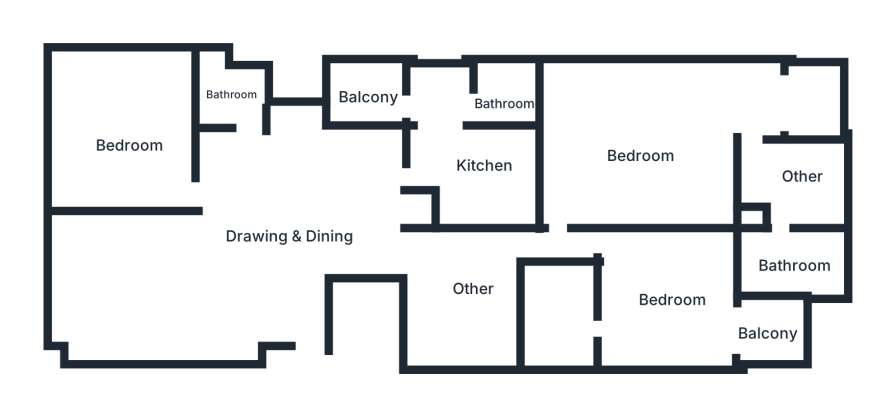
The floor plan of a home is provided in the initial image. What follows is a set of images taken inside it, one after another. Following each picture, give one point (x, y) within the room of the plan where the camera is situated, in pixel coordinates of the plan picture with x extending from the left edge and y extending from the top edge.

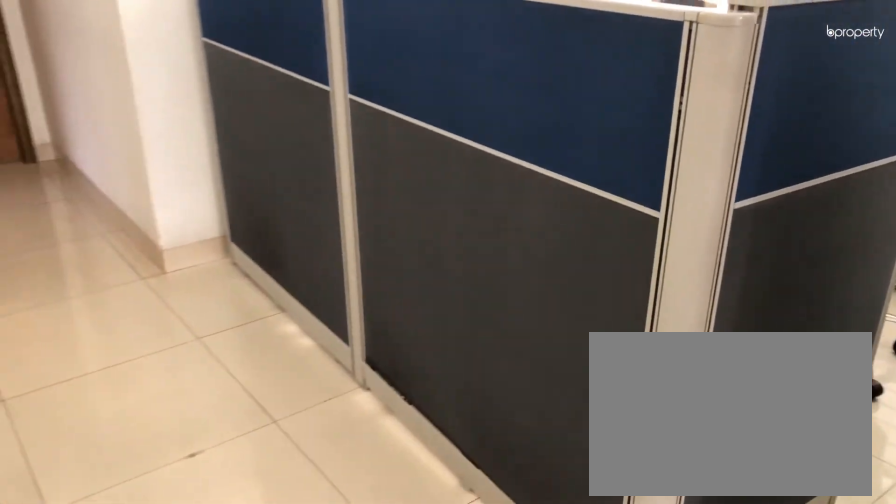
(448, 256)
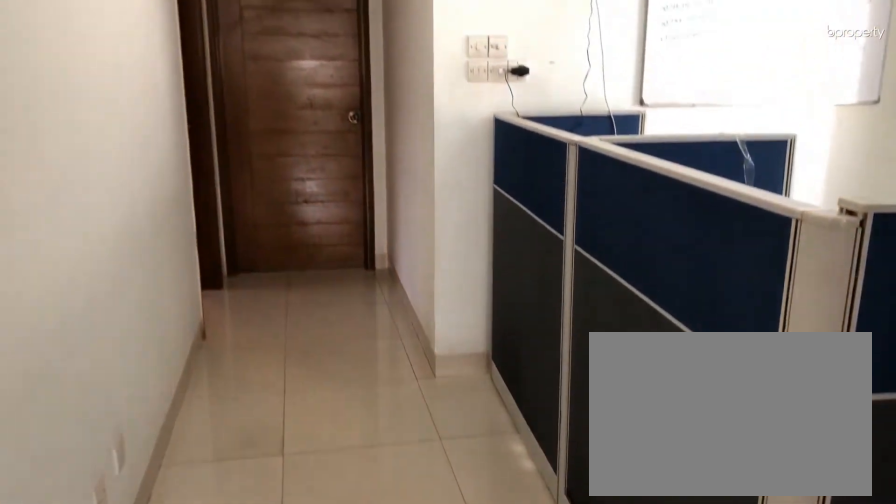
(448, 256)
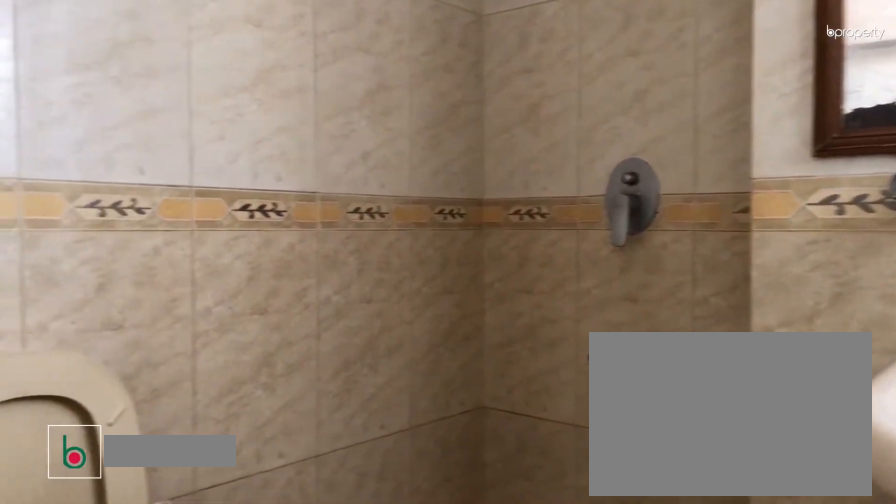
(227, 100)
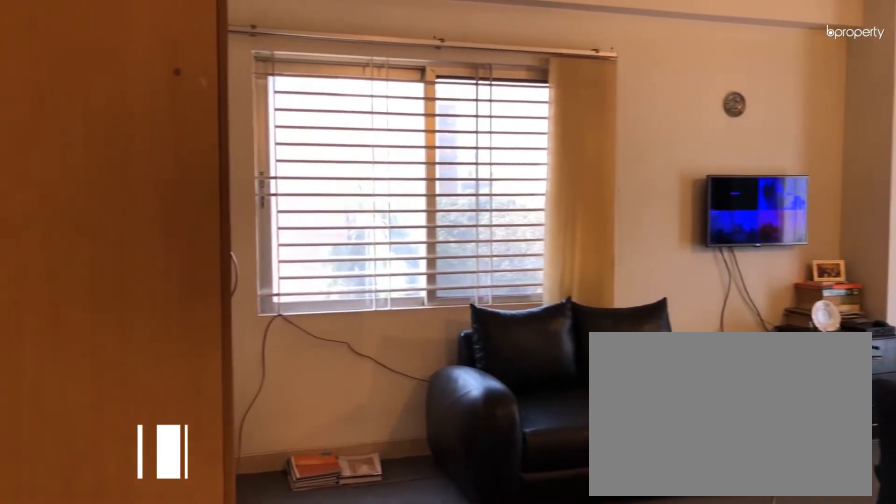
(641, 155)
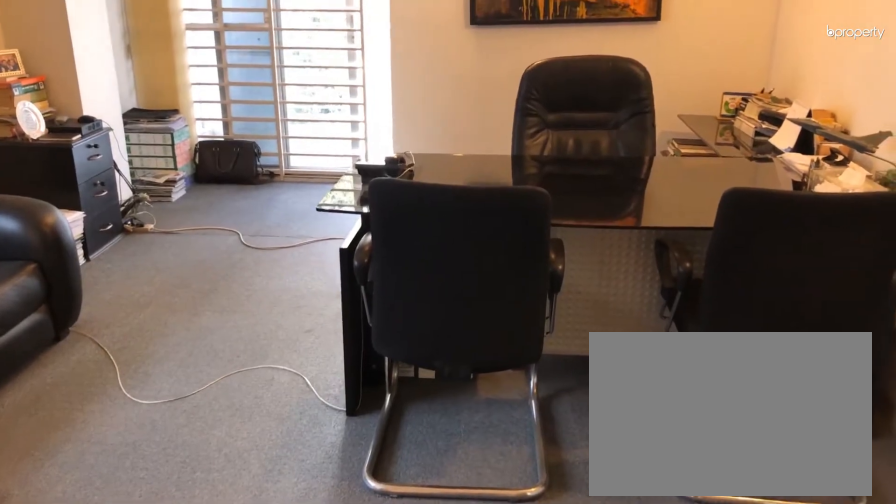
(641, 155)
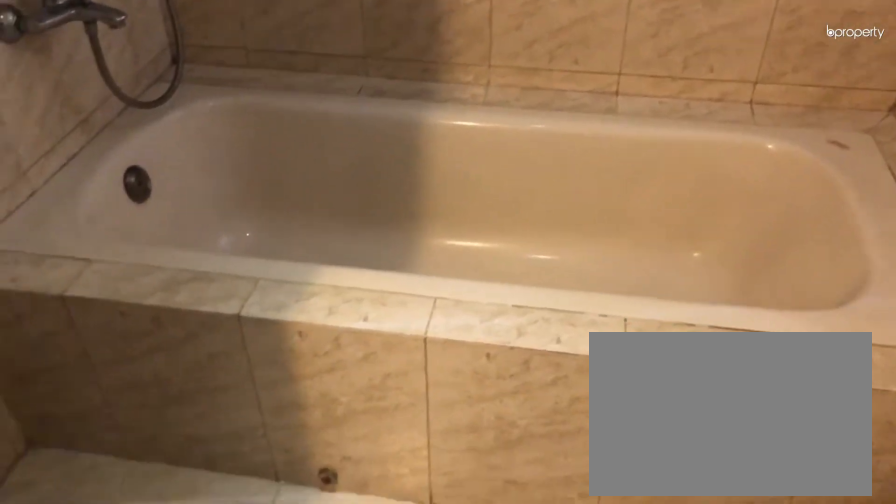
(795, 267)
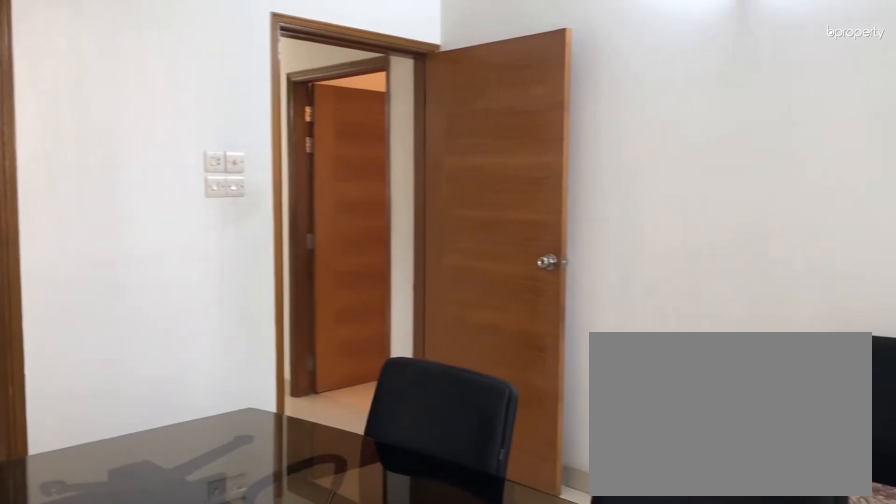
(673, 299)
